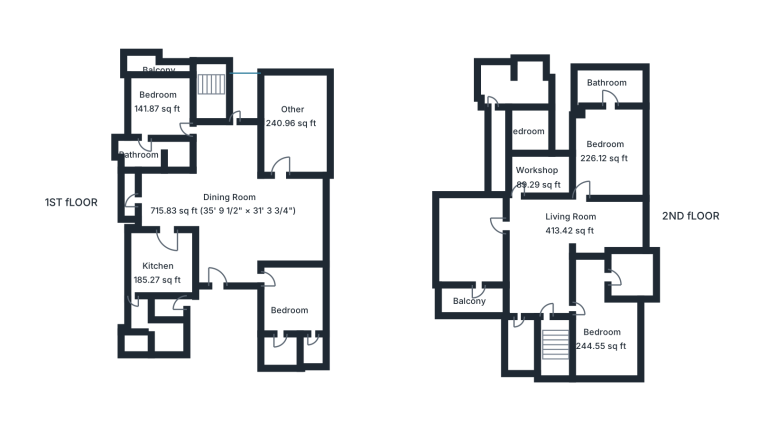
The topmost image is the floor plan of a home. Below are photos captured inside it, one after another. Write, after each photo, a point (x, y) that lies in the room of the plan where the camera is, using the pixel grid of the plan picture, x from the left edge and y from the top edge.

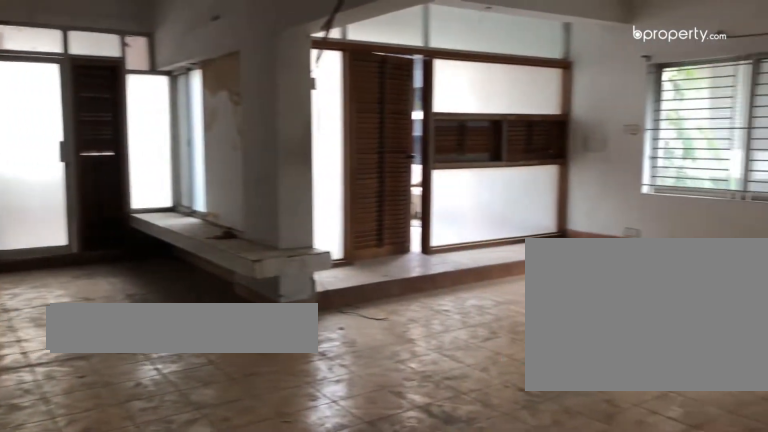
(218, 204)
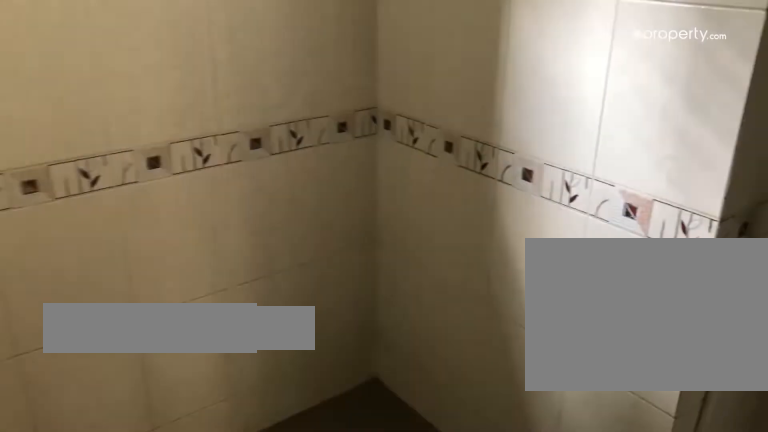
(282, 353)
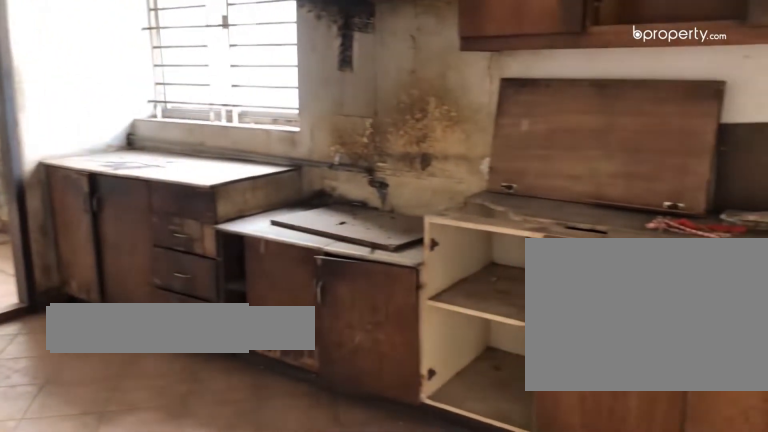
(162, 267)
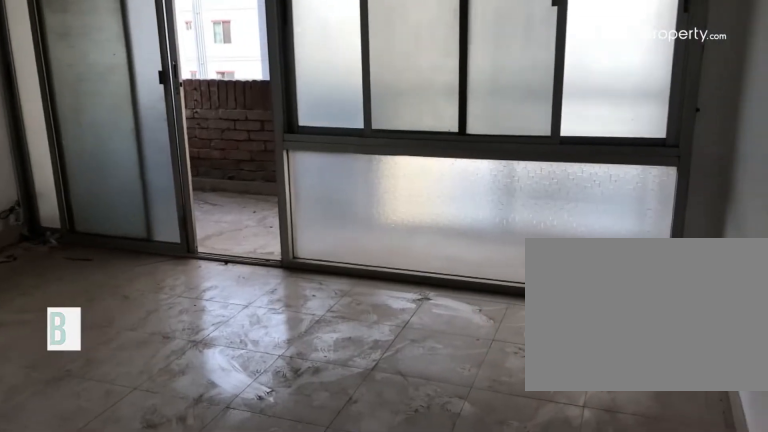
(159, 106)
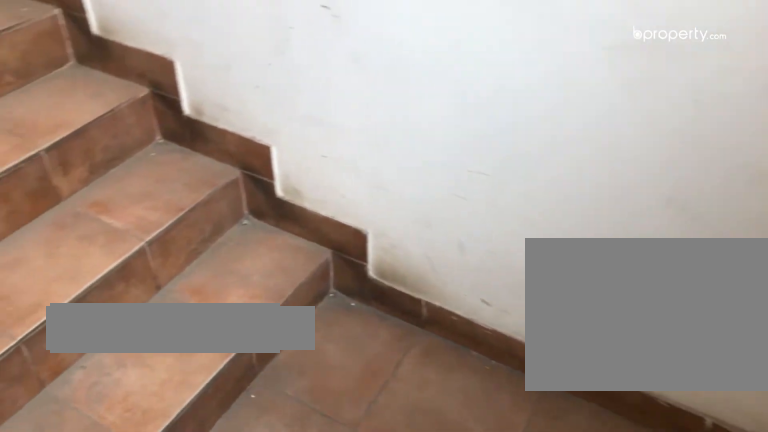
(551, 357)
